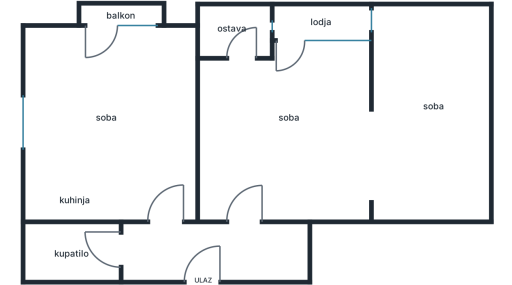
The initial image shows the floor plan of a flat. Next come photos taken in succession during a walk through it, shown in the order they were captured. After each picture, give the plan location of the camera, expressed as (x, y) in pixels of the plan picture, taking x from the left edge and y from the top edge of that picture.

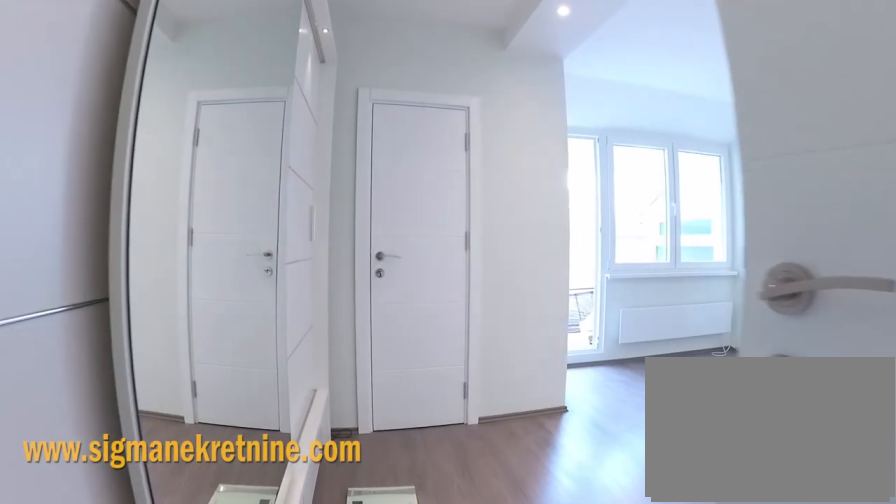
(248, 216)
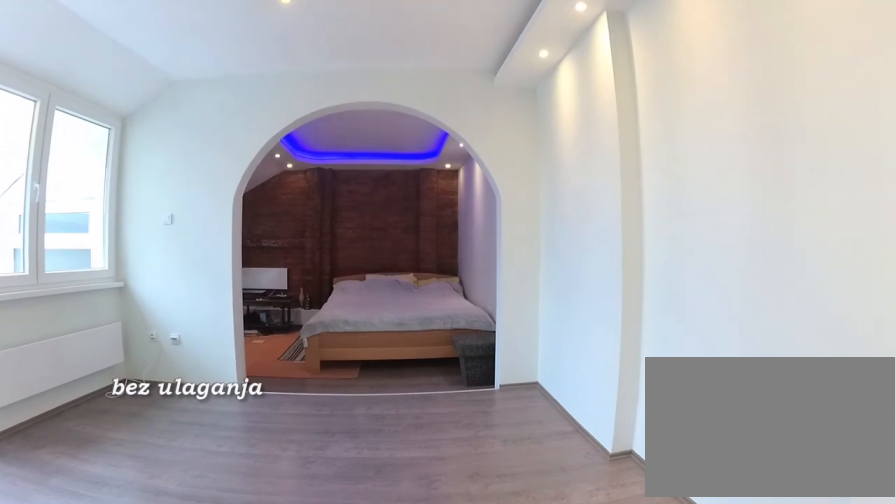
(257, 149)
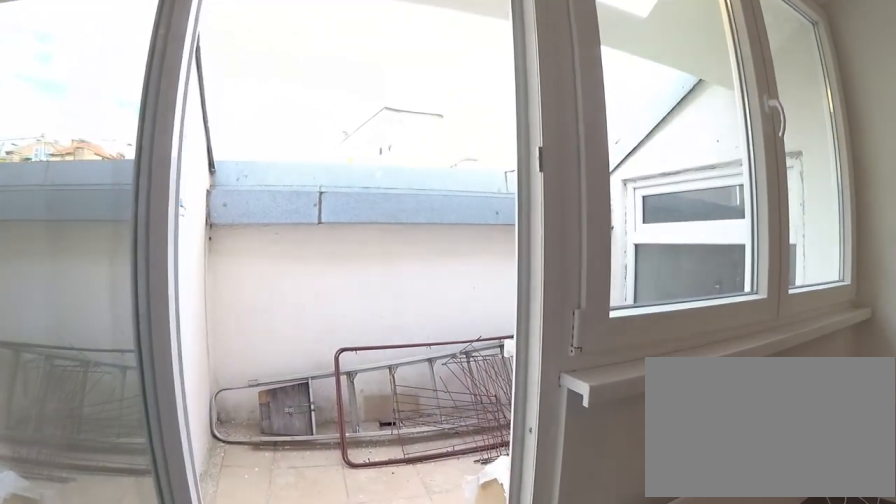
(290, 85)
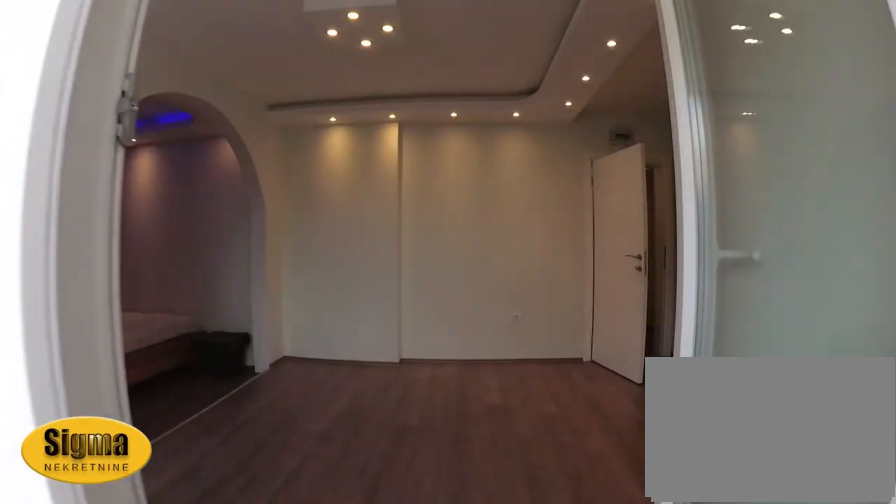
(291, 24)
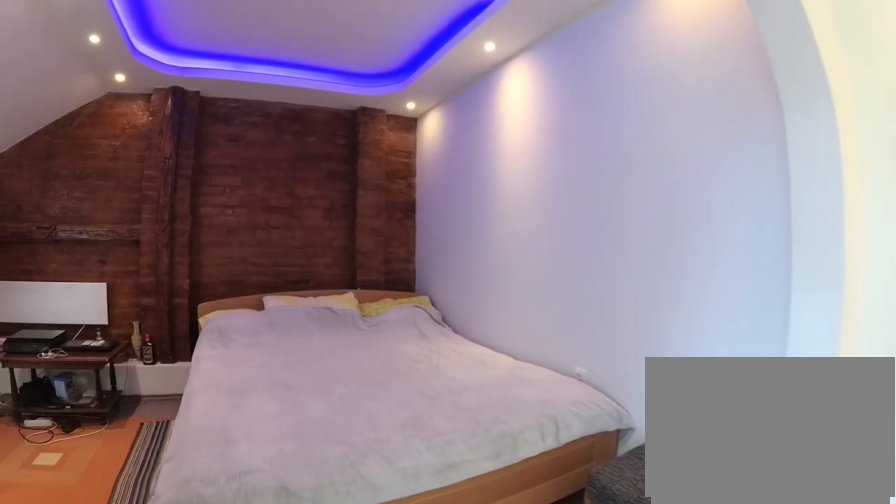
(324, 116)
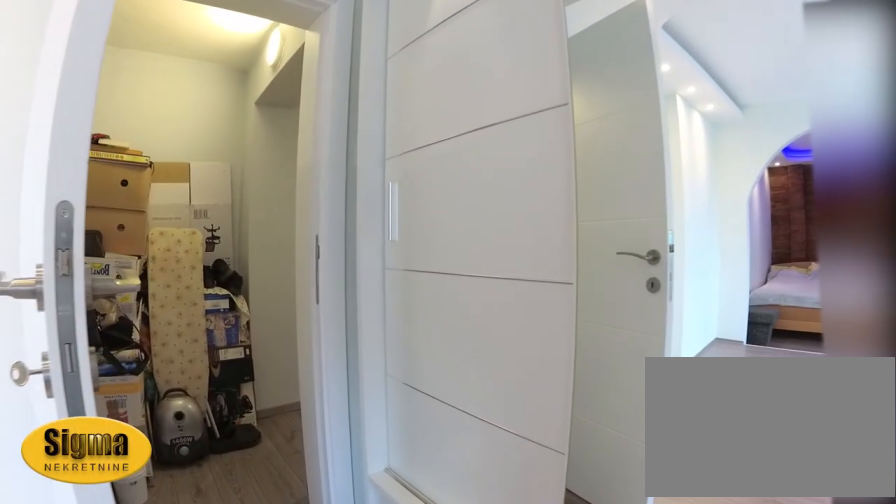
(260, 142)
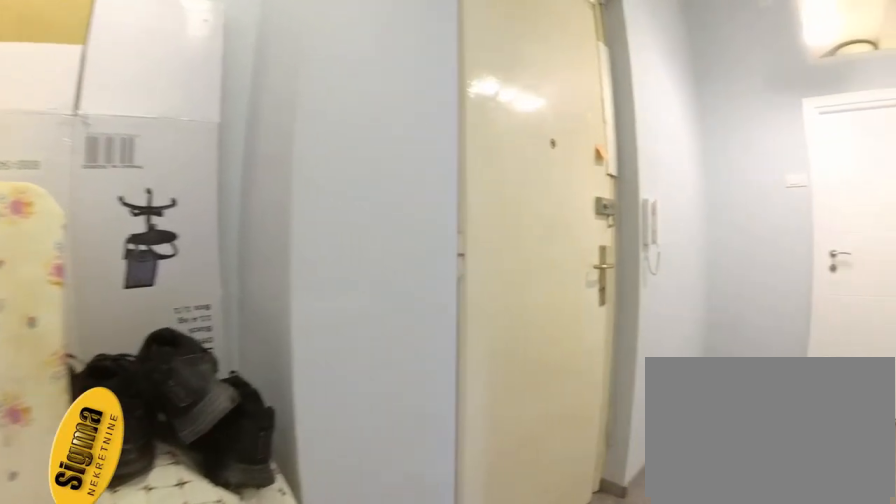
(250, 227)
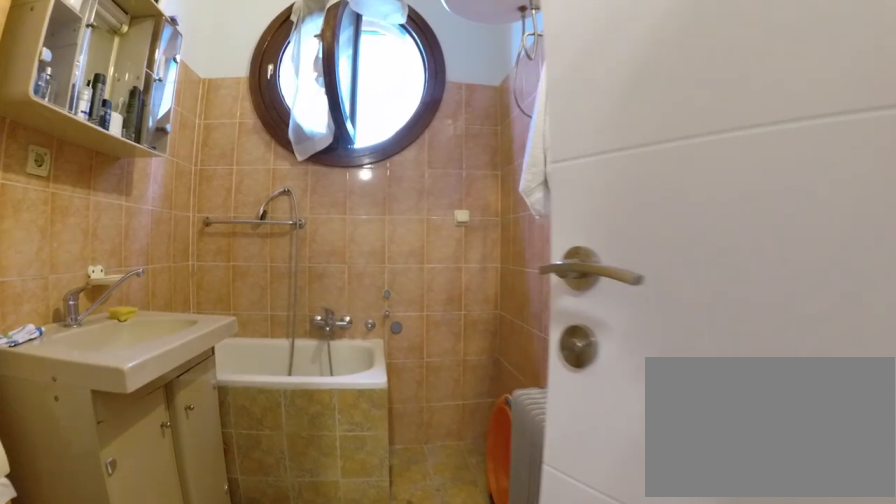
(127, 249)
